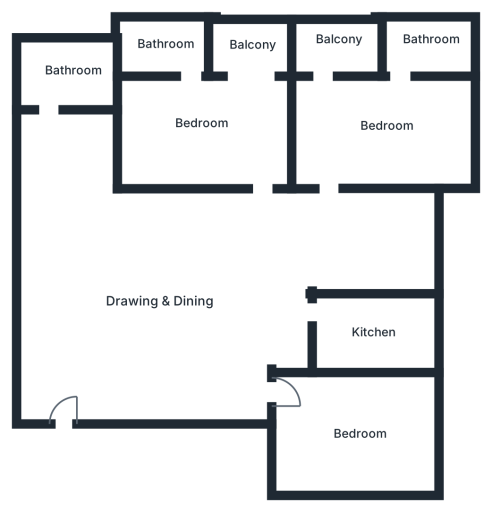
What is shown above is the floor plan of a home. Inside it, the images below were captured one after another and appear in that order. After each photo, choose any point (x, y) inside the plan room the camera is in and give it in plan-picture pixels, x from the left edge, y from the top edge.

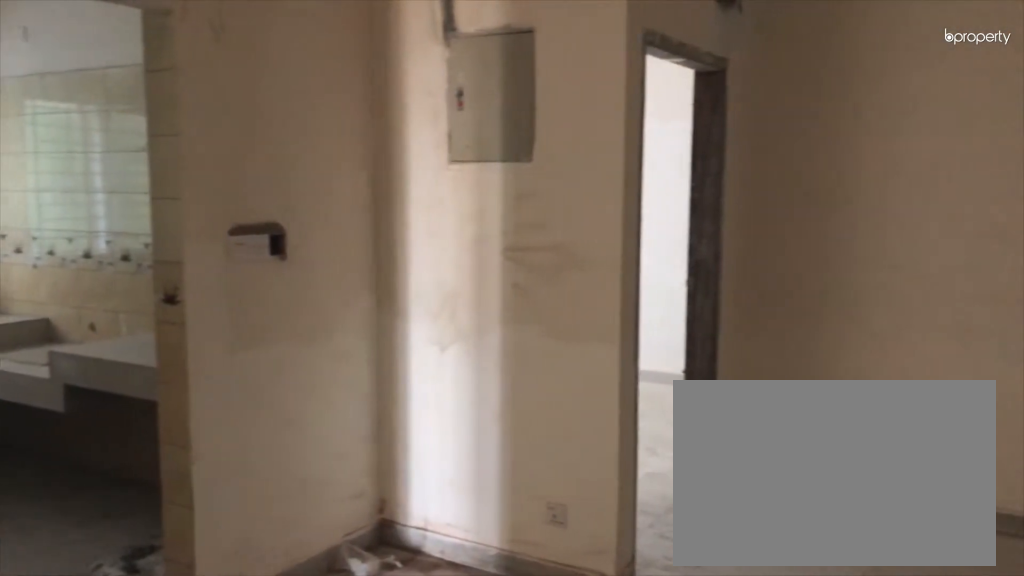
(155, 288)
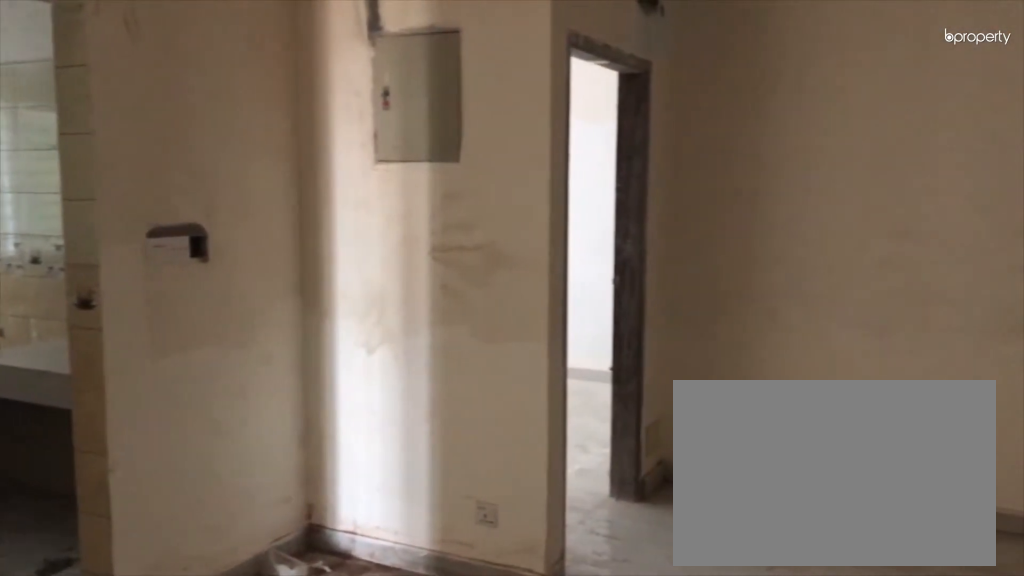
(155, 288)
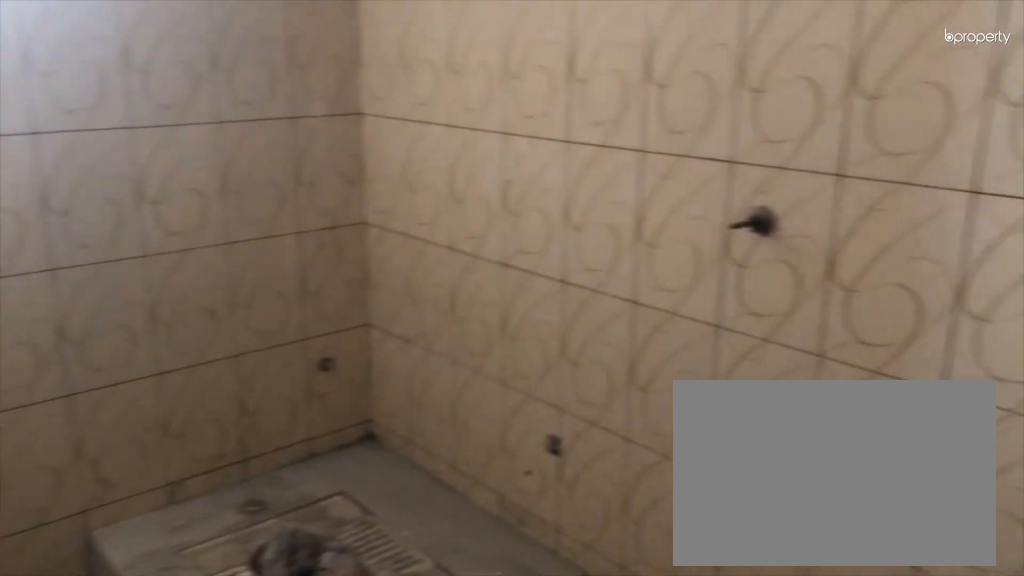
(73, 71)
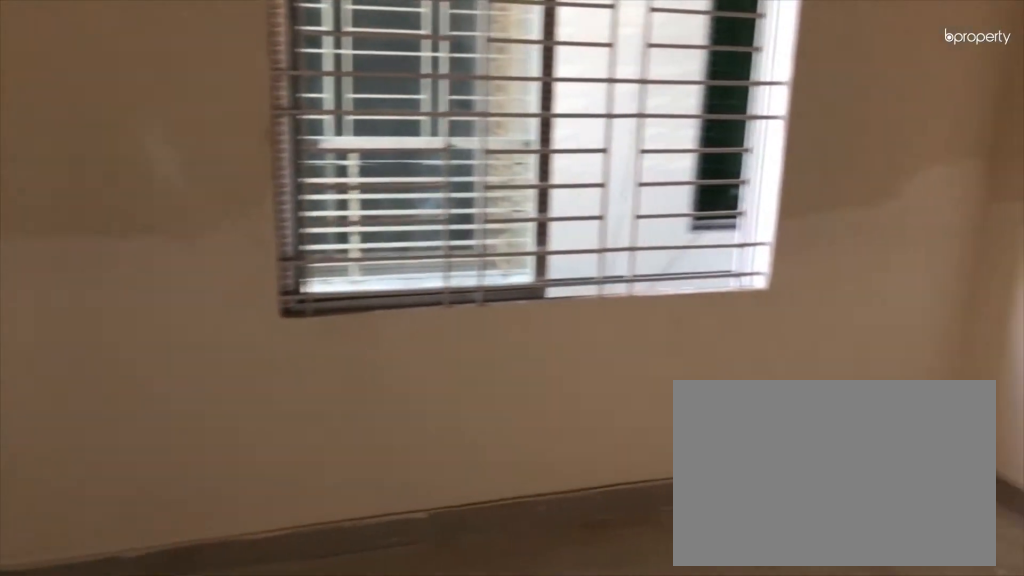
(390, 127)
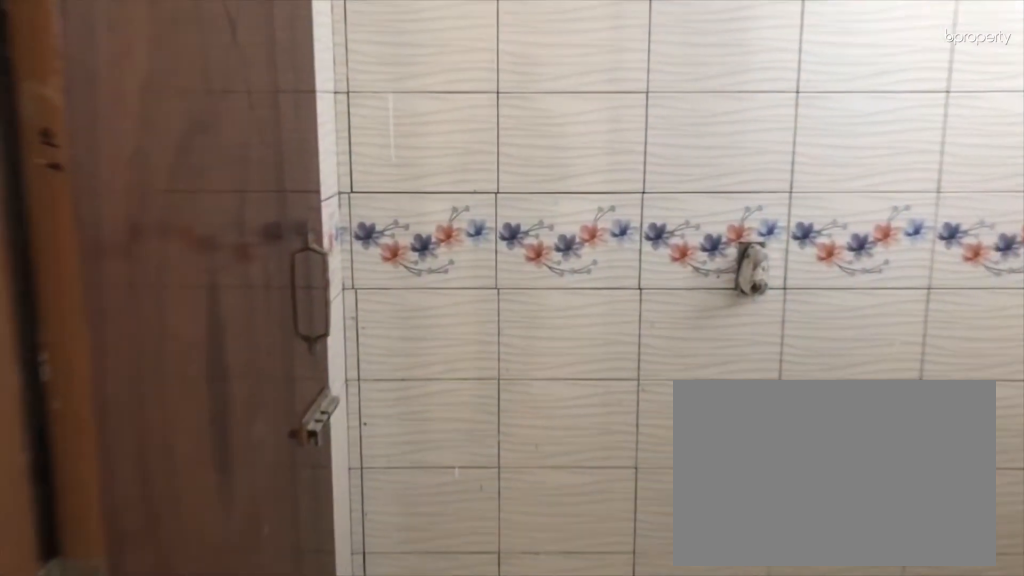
(427, 48)
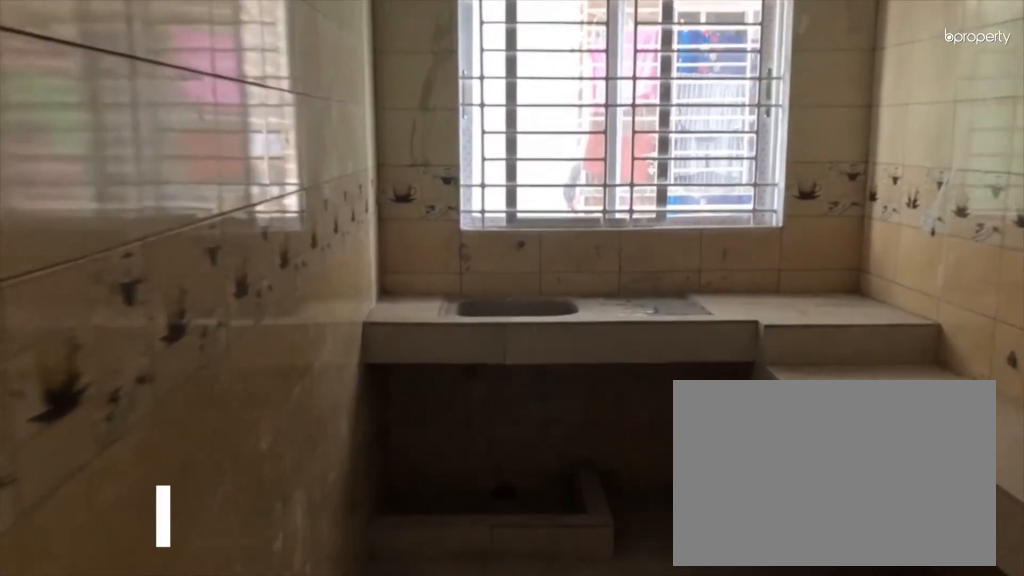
(374, 334)
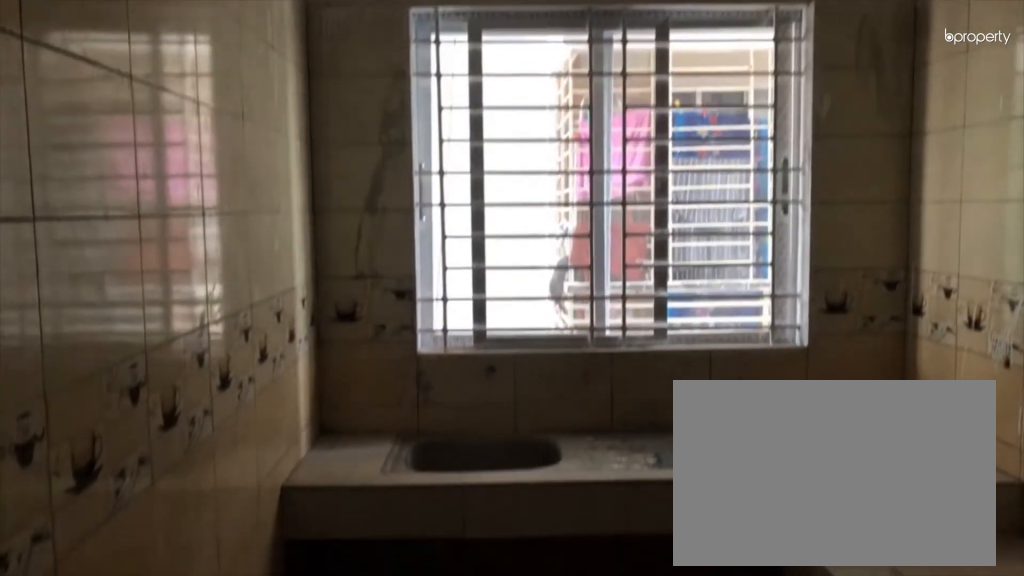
(374, 334)
